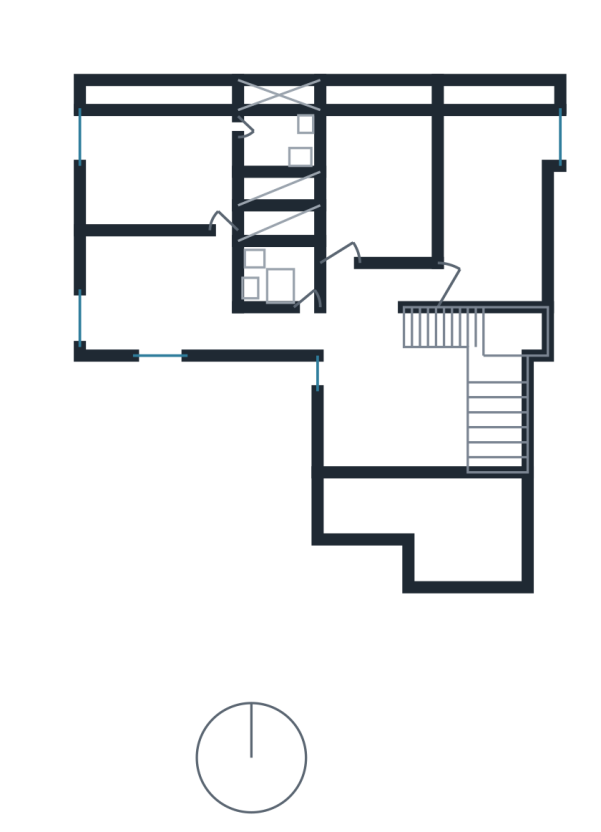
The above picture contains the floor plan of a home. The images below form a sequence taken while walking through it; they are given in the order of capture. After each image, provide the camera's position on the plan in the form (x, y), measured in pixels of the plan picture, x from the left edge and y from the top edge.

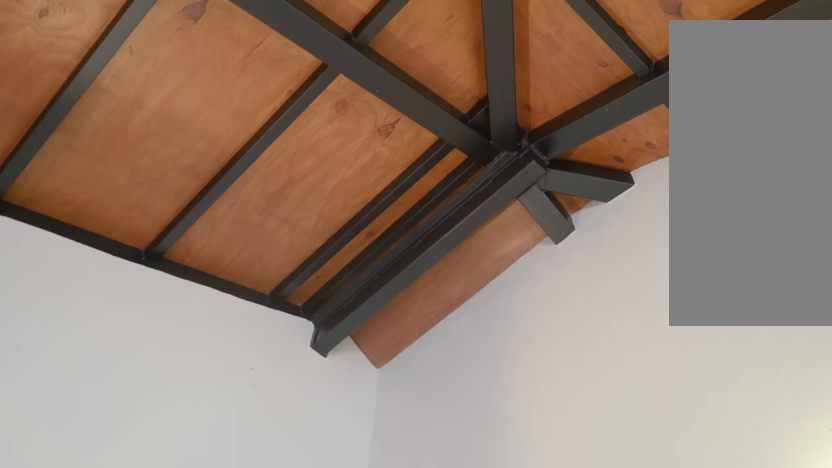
(221, 137)
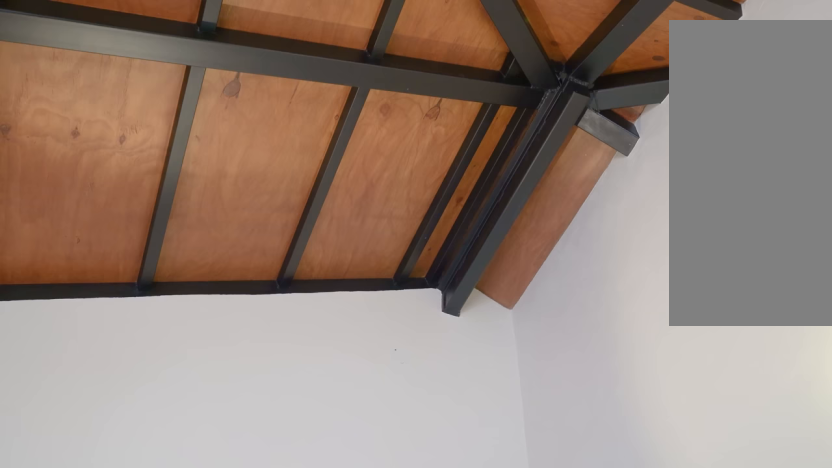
(209, 154)
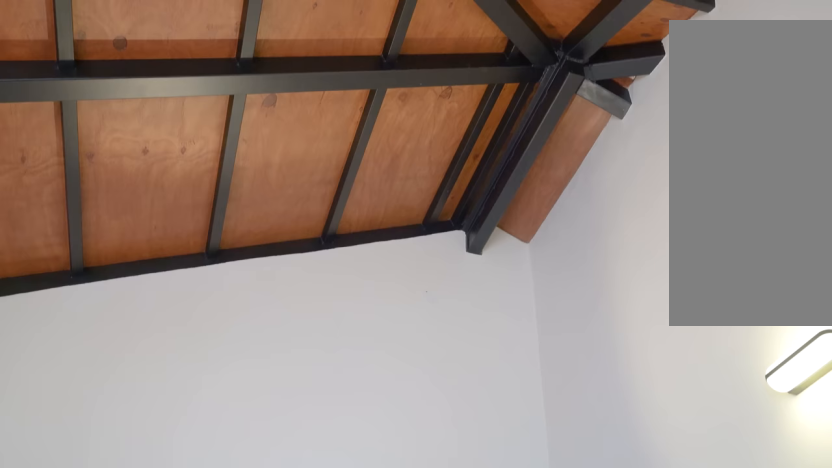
(209, 154)
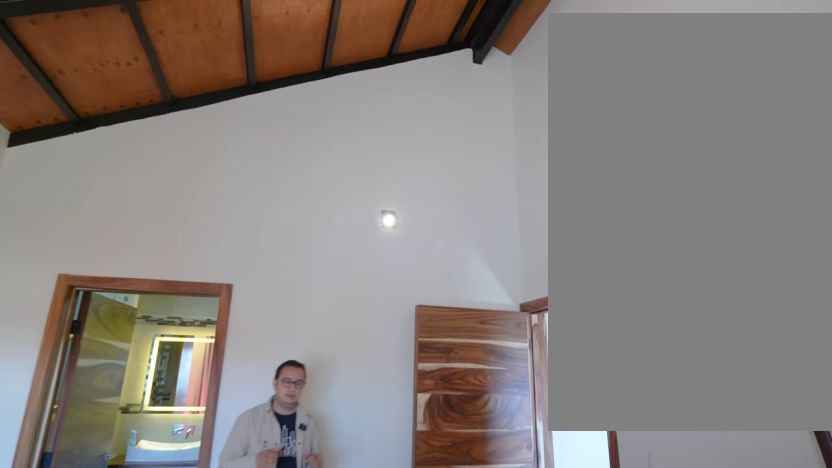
(209, 154)
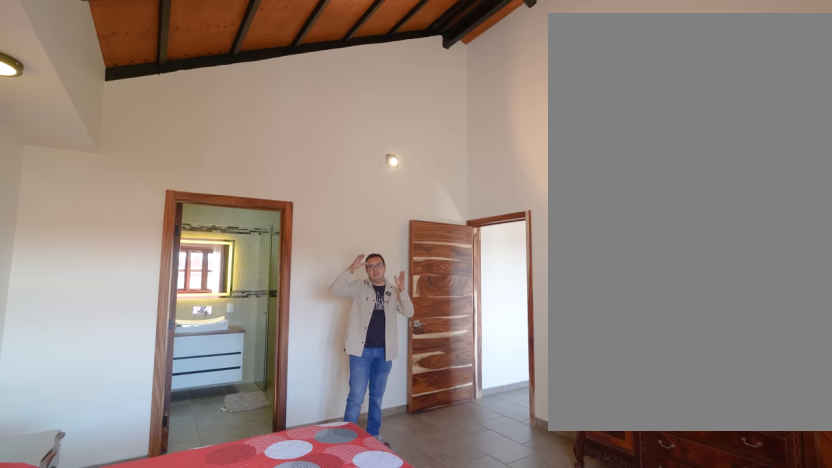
(155, 154)
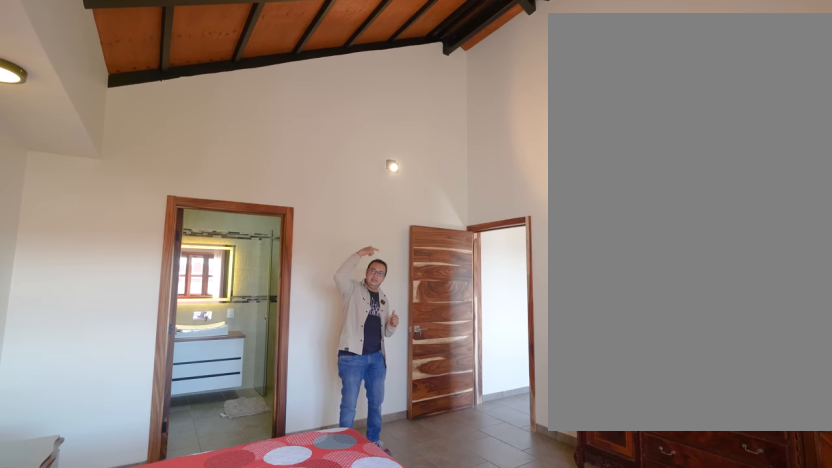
(150, 185)
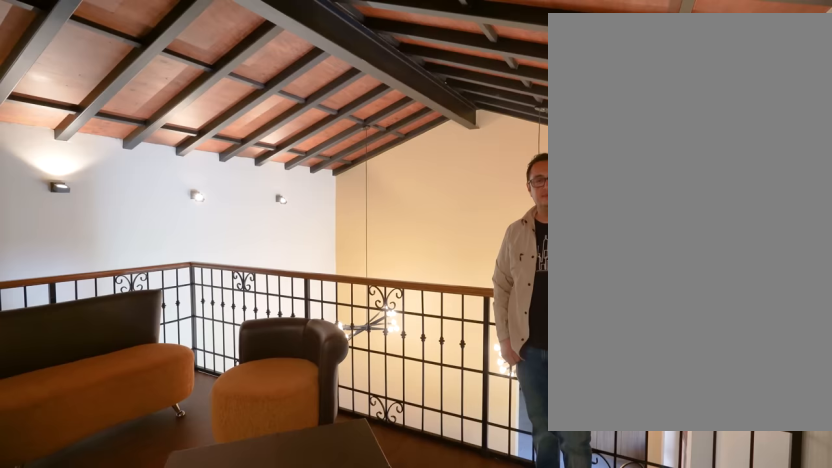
(370, 373)
